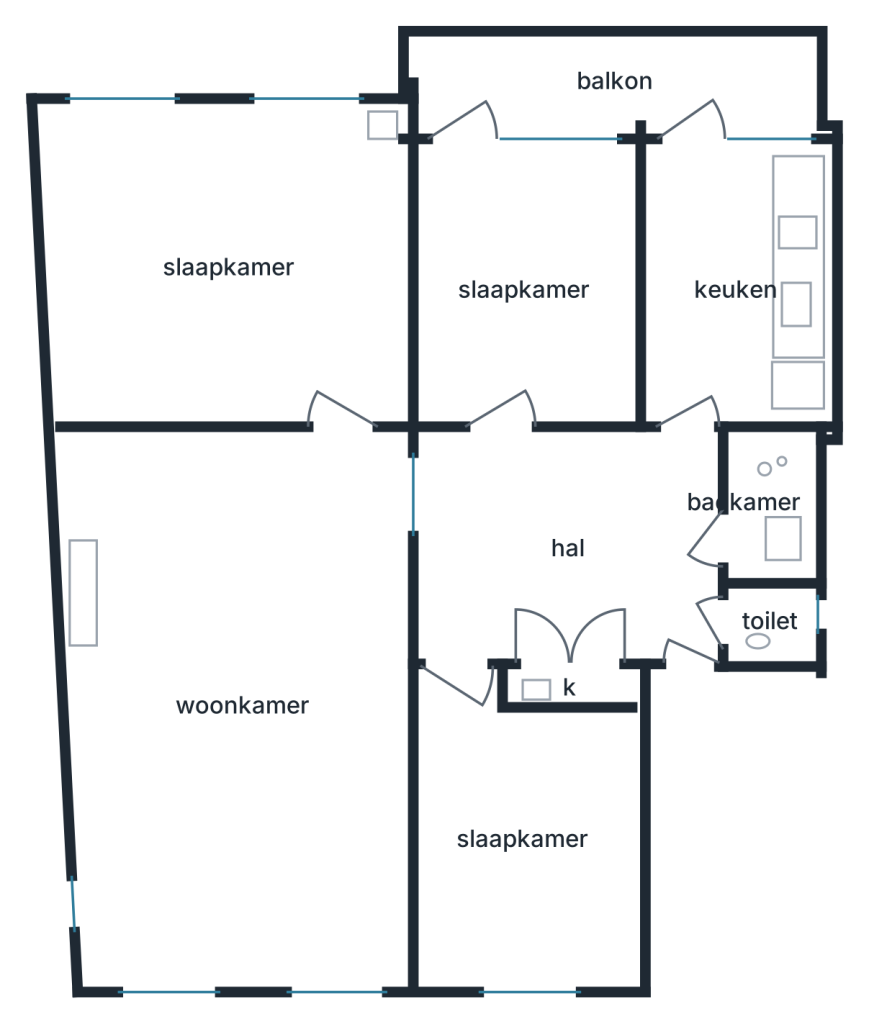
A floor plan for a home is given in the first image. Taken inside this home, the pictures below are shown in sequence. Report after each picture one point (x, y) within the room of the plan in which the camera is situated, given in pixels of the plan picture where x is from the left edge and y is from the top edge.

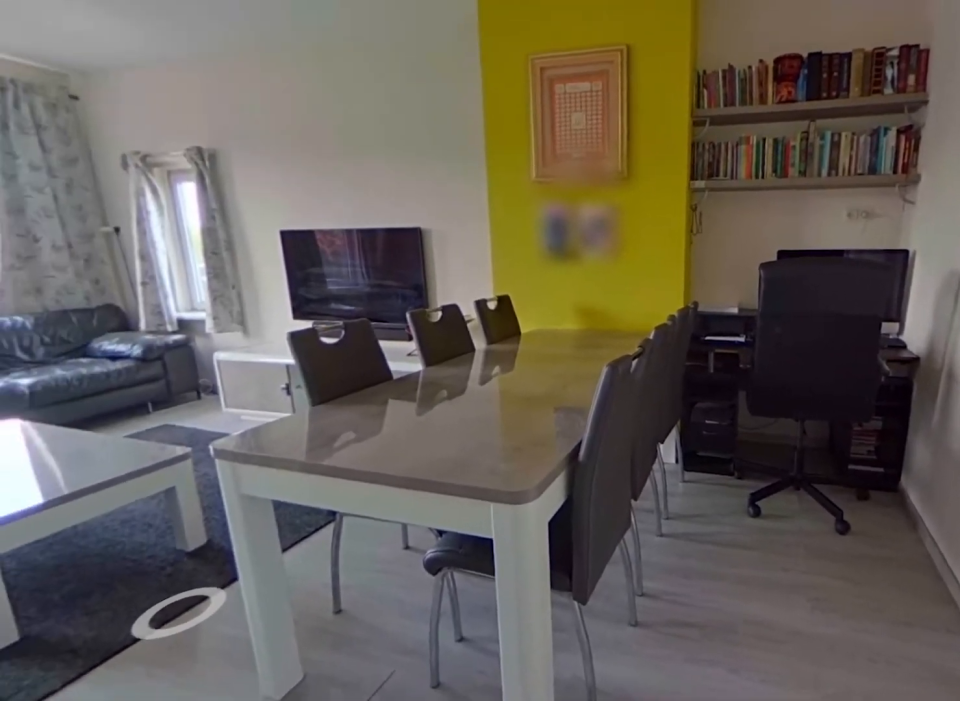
(244, 706)
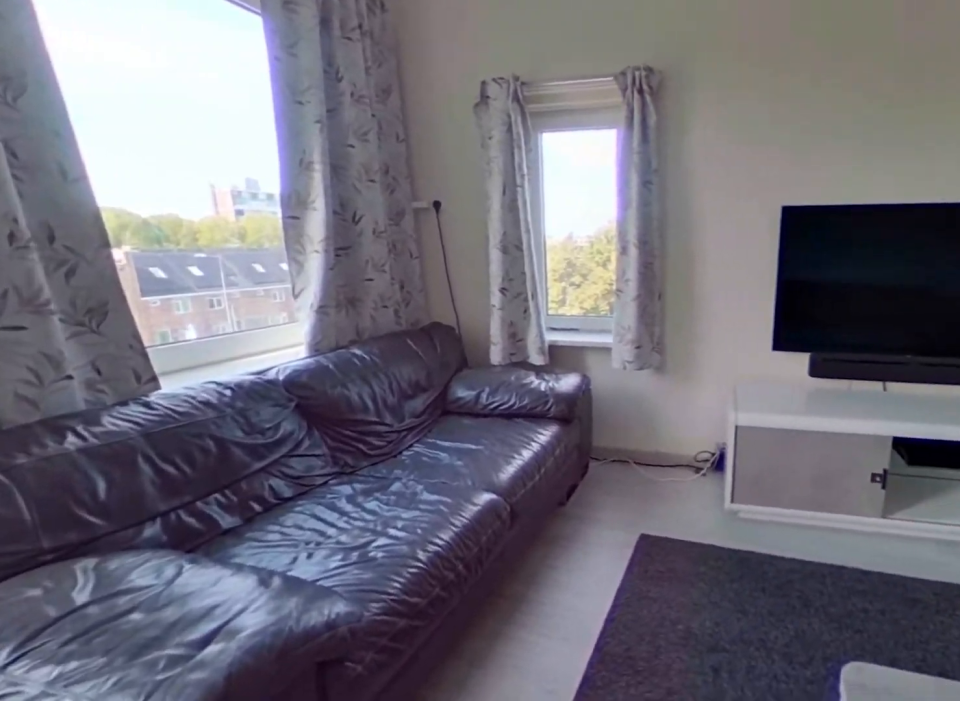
(244, 706)
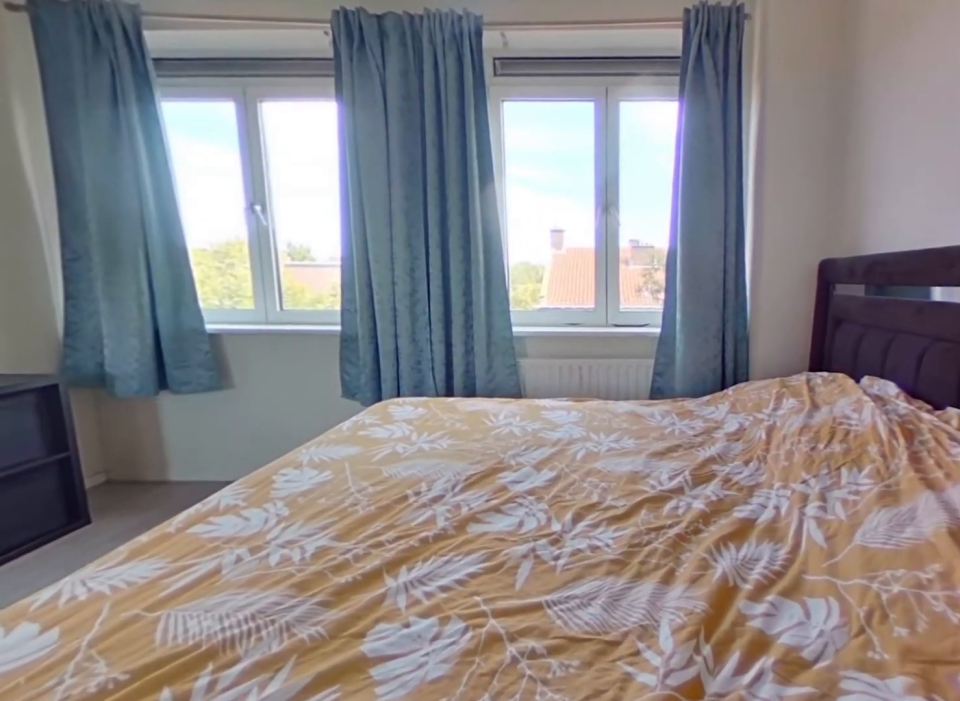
(227, 266)
